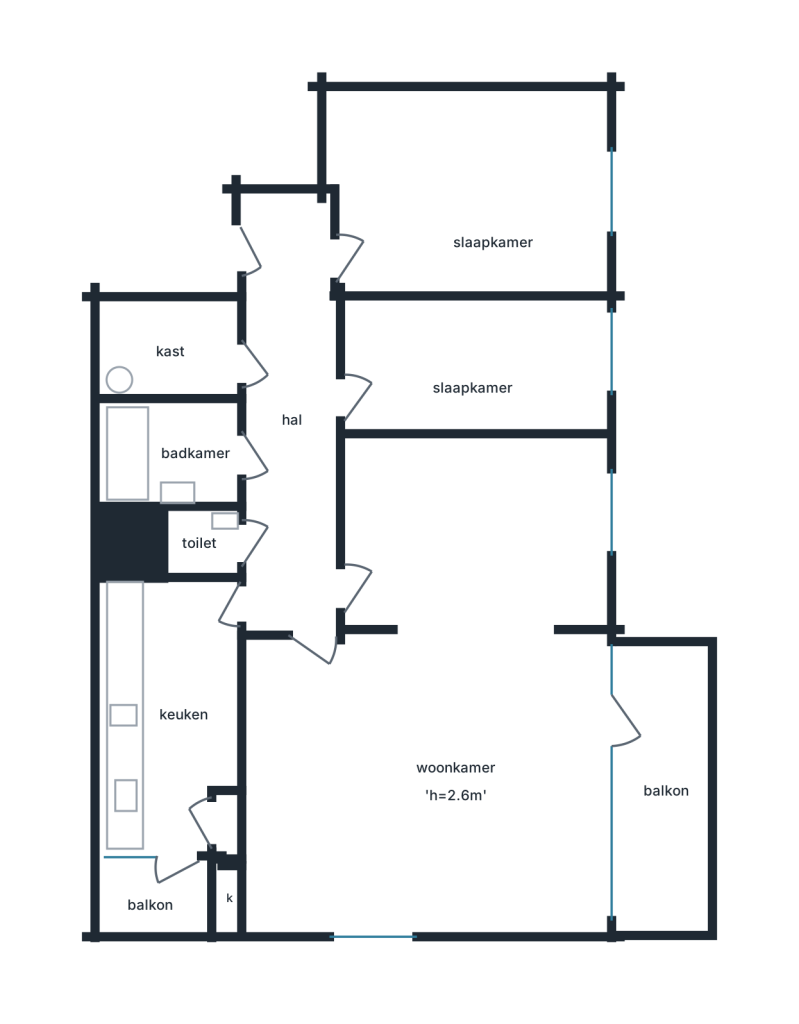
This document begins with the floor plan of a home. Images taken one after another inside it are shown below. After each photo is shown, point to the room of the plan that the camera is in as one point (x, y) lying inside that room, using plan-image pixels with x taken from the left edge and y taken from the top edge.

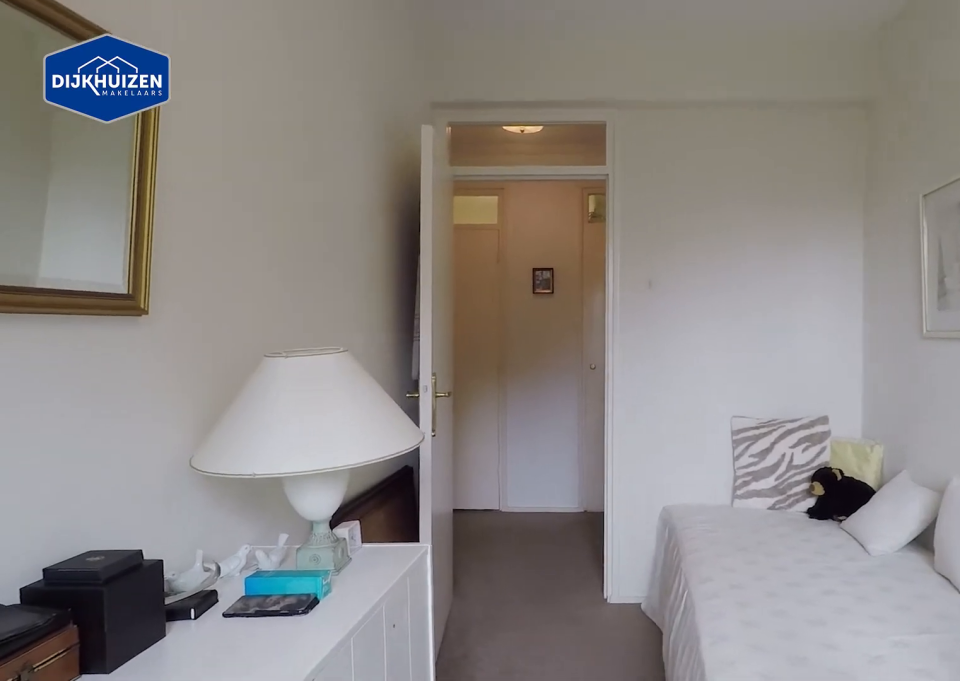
(474, 369)
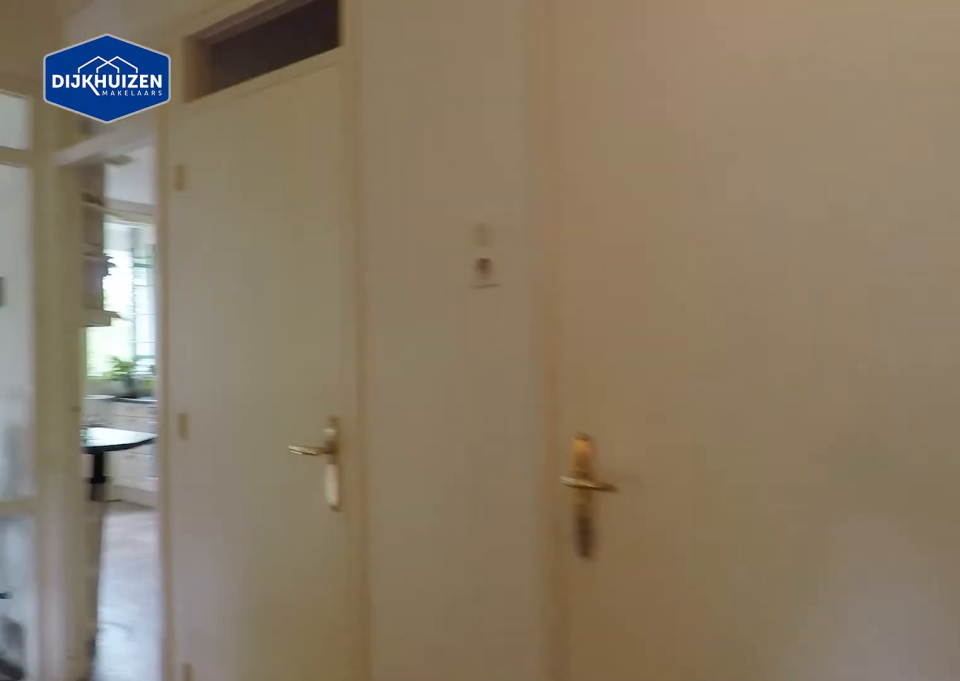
(291, 420)
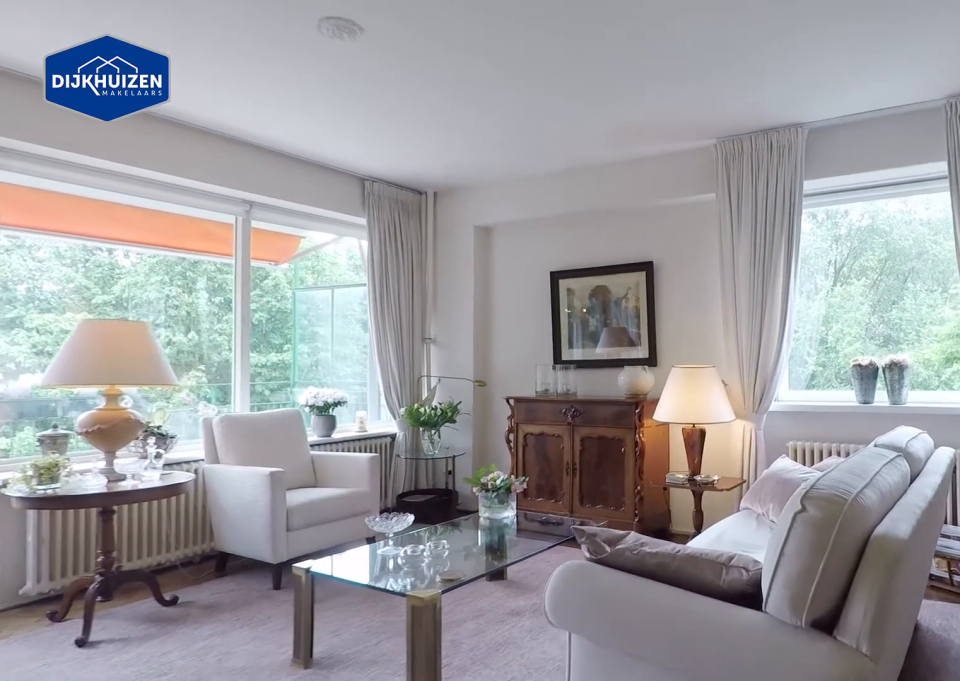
(438, 702)
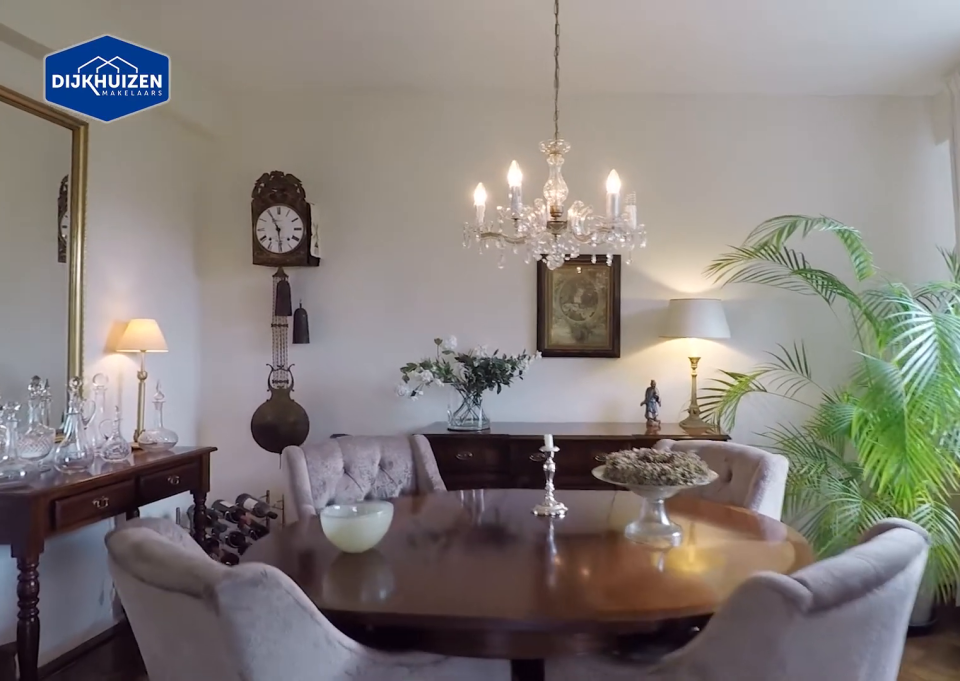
(438, 702)
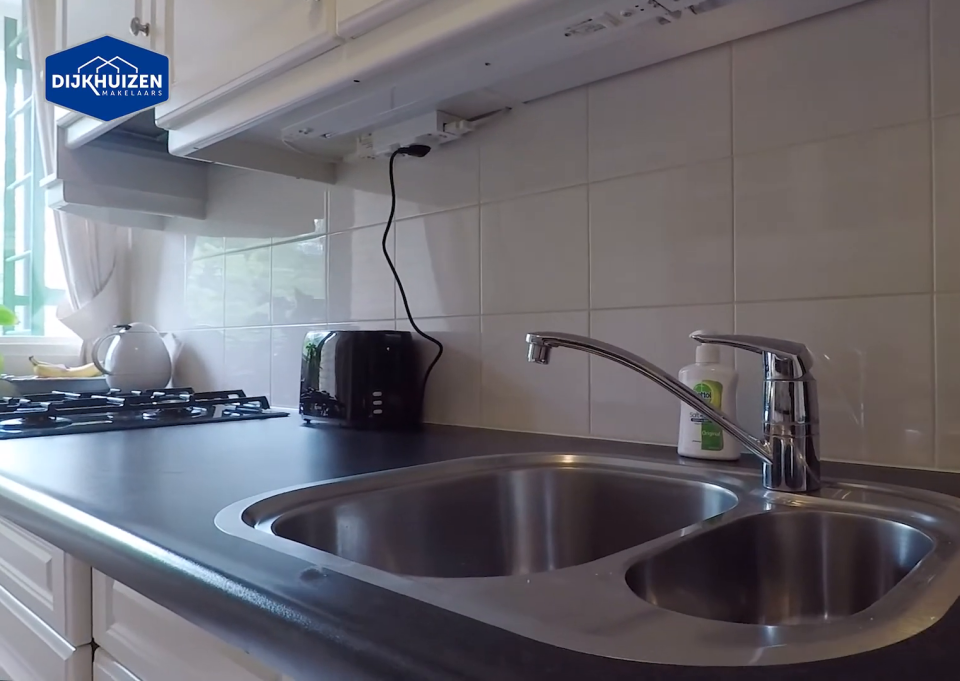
(161, 712)
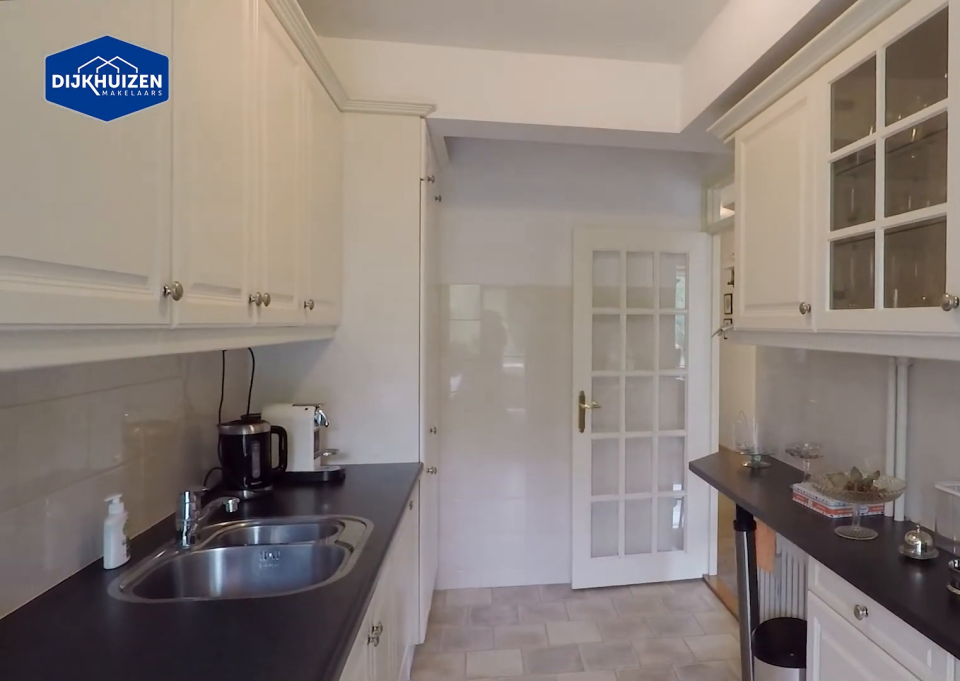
(161, 712)
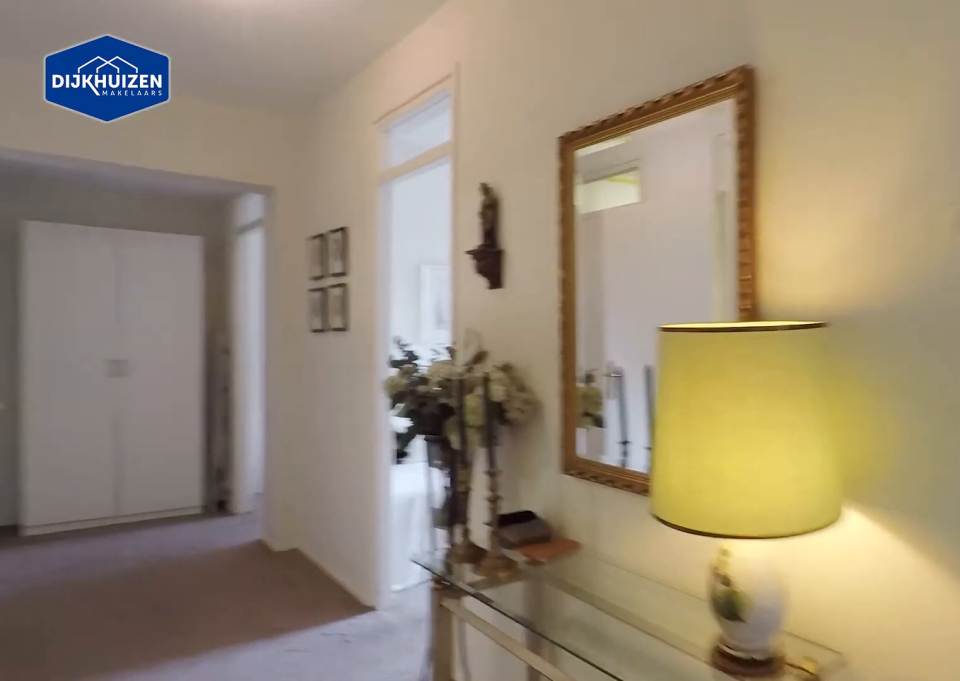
(292, 421)
